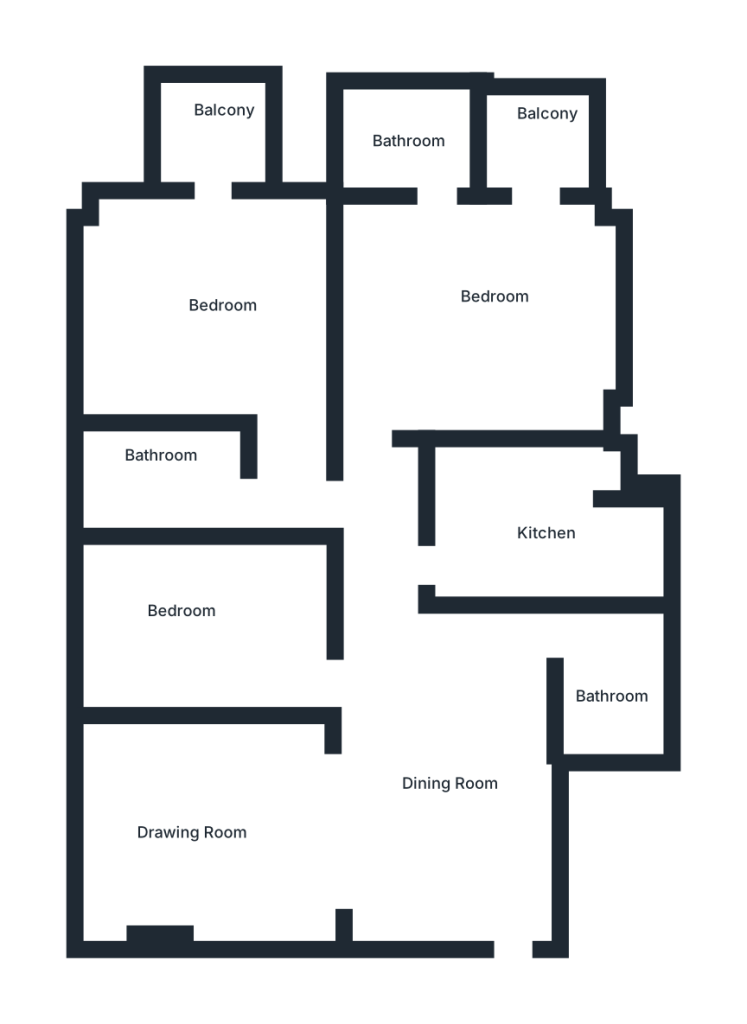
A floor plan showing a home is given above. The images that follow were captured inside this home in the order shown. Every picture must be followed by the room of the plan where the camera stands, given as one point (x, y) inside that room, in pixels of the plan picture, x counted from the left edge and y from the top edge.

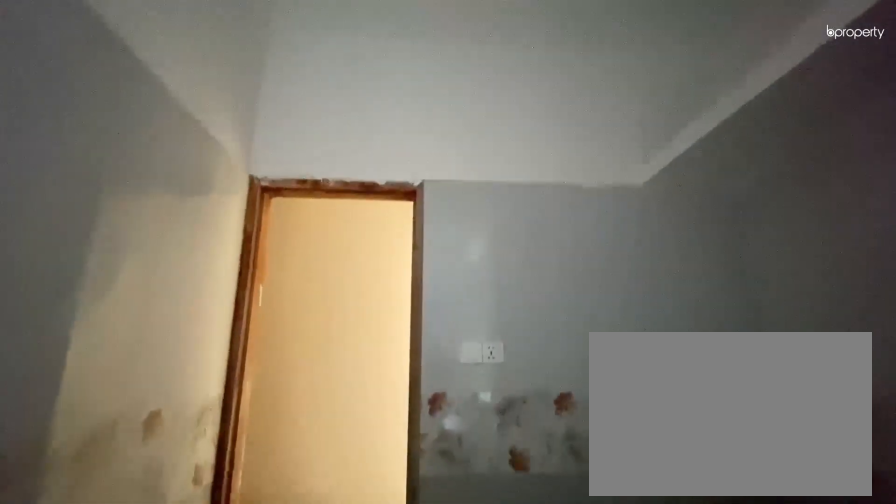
(520, 536)
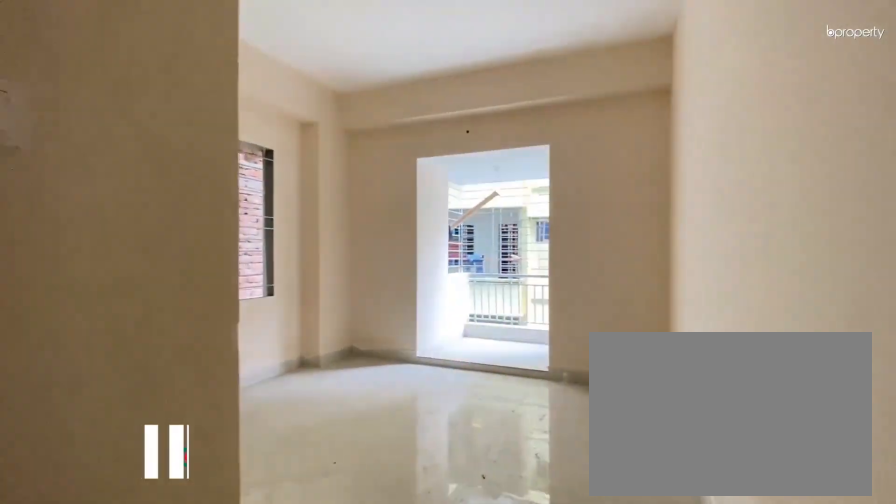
(298, 460)
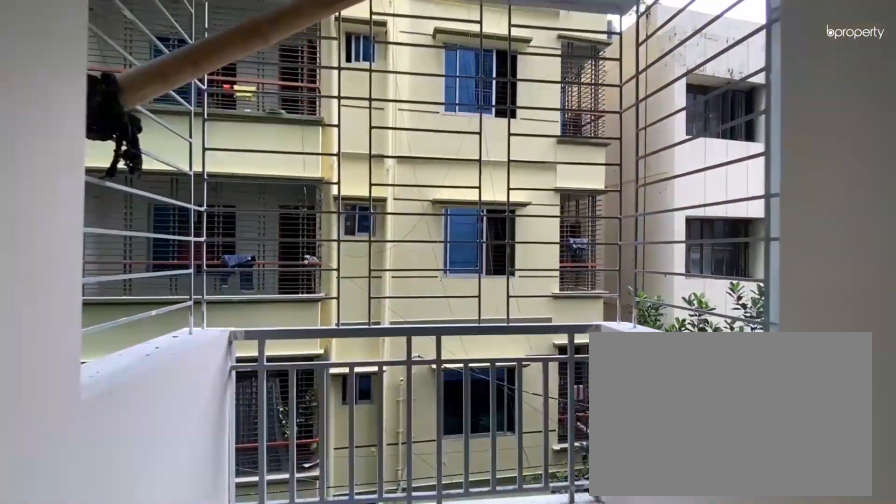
(211, 132)
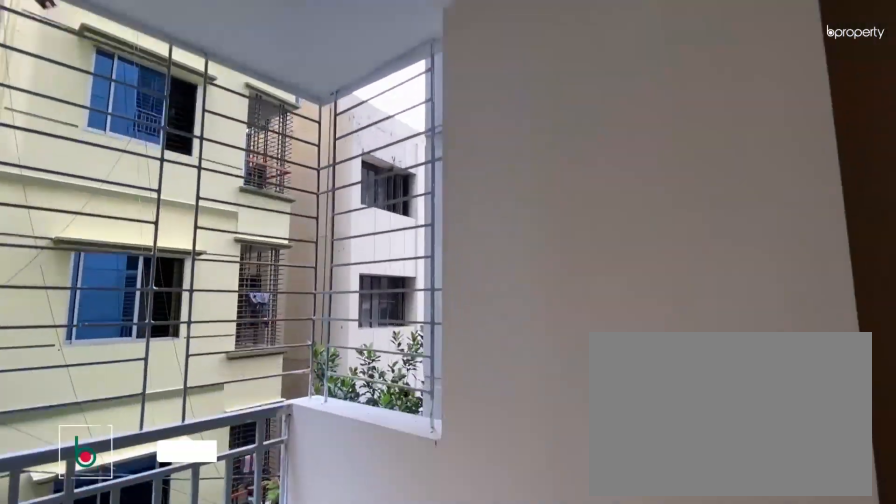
(211, 132)
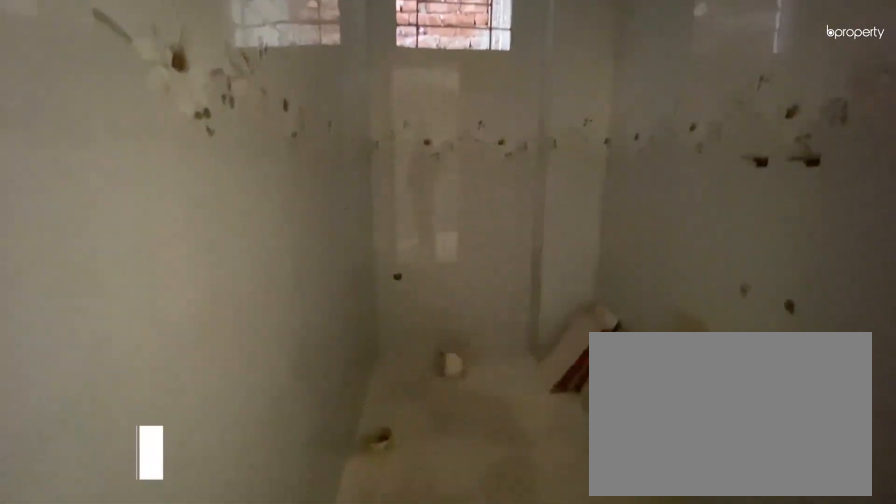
(173, 481)
